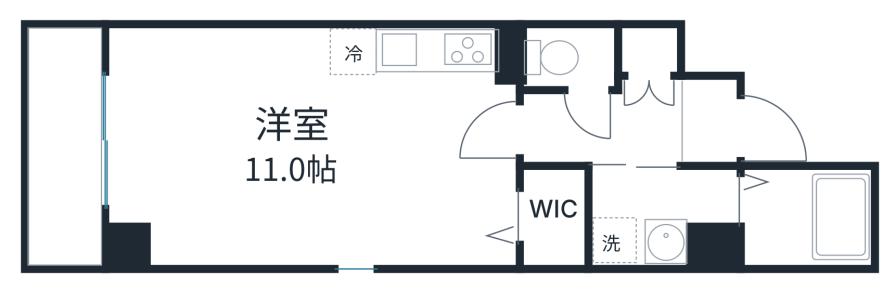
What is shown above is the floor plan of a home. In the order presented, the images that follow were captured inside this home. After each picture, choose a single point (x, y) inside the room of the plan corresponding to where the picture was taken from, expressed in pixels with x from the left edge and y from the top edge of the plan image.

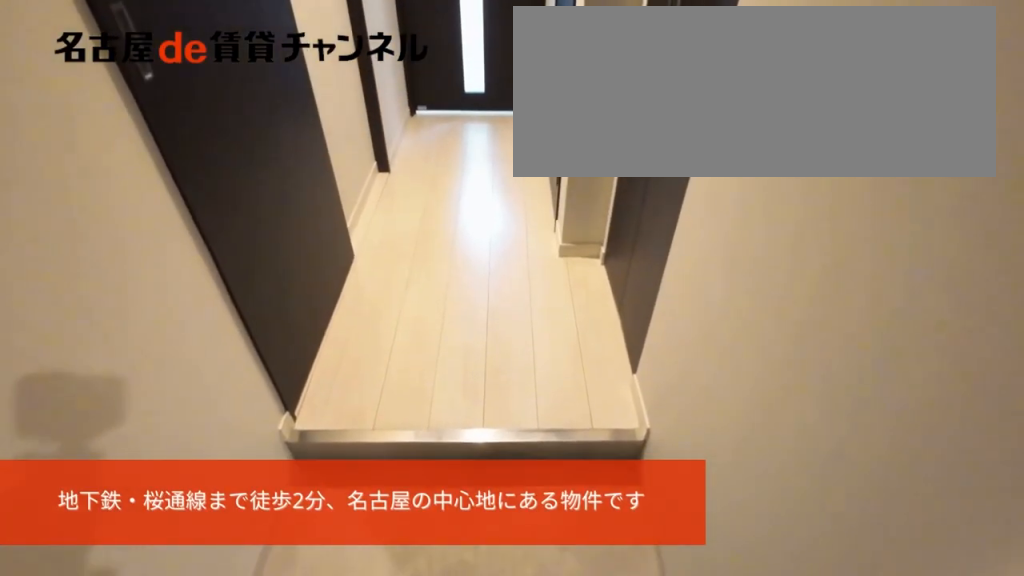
(709, 122)
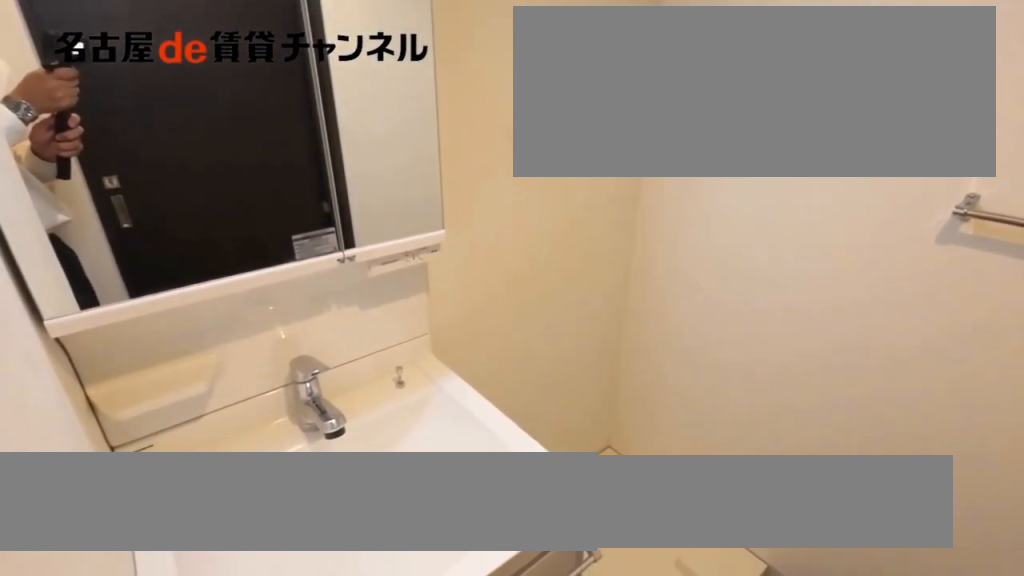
(663, 213)
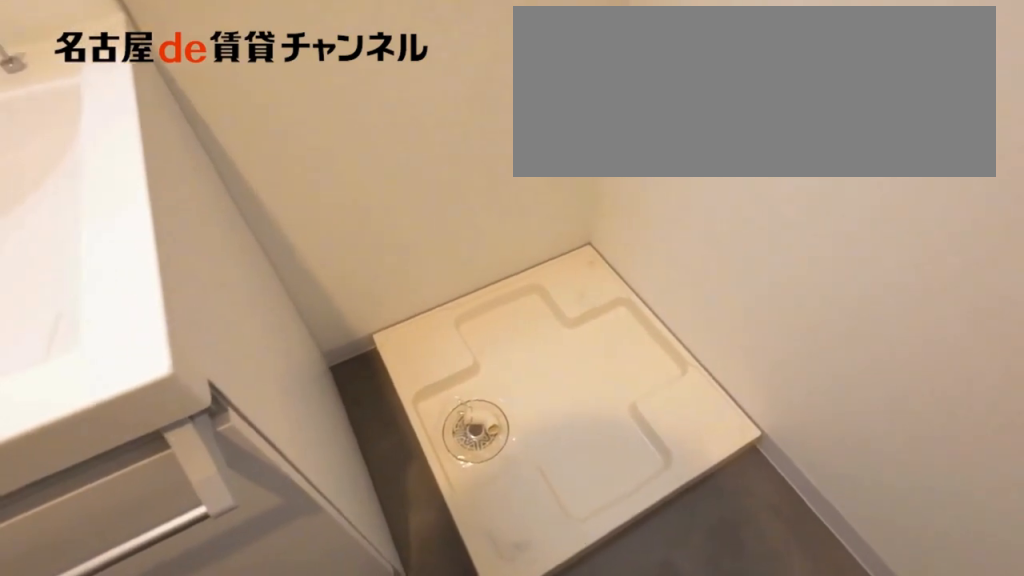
(663, 213)
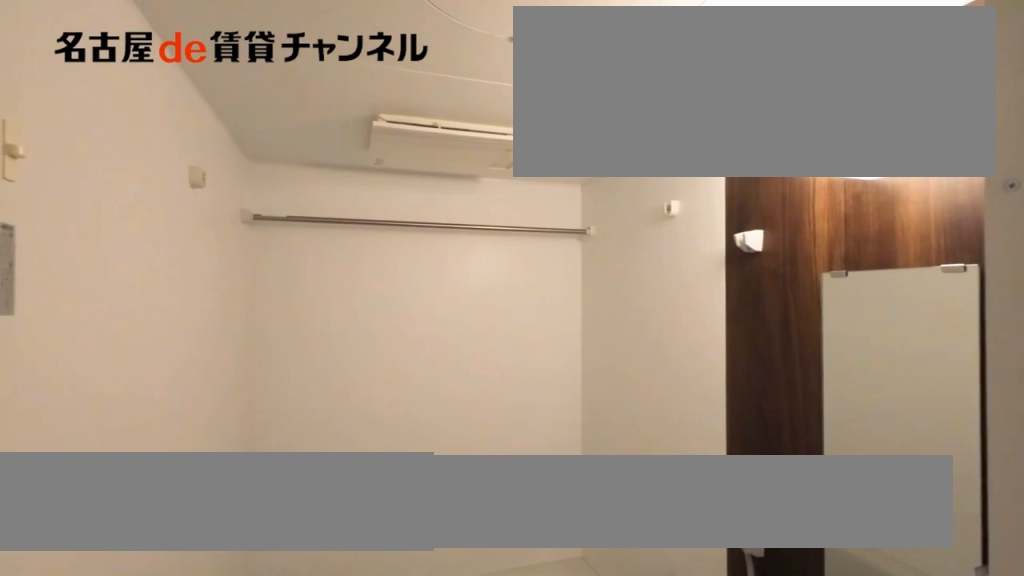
(804, 216)
